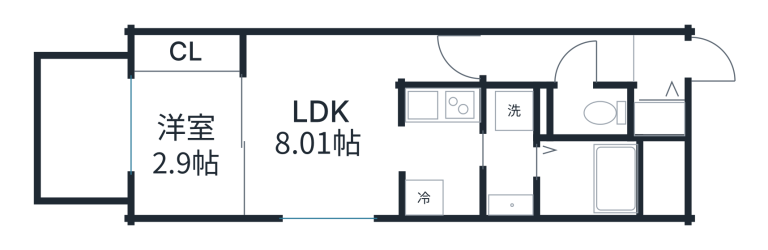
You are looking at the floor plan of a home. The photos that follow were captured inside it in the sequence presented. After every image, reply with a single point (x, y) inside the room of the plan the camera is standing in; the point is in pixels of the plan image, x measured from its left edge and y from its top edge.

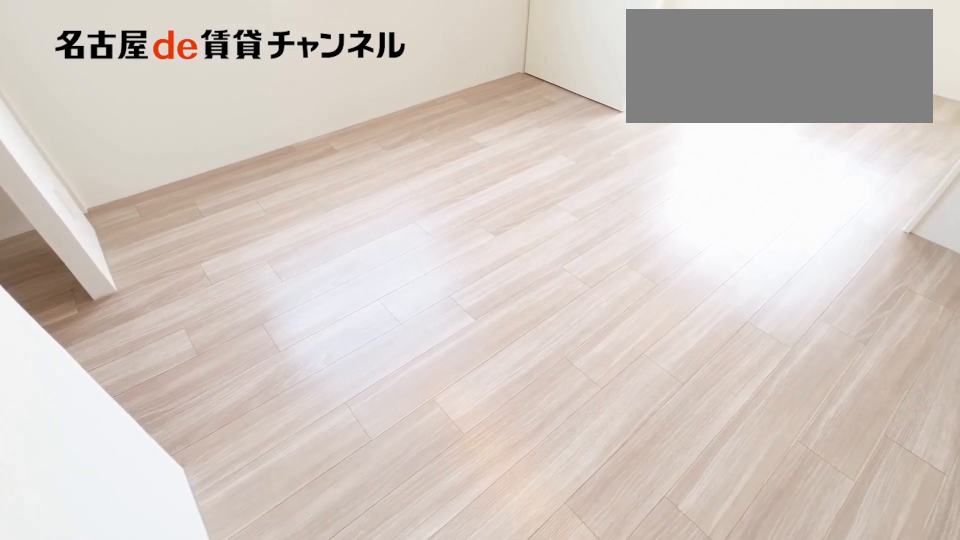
(334, 115)
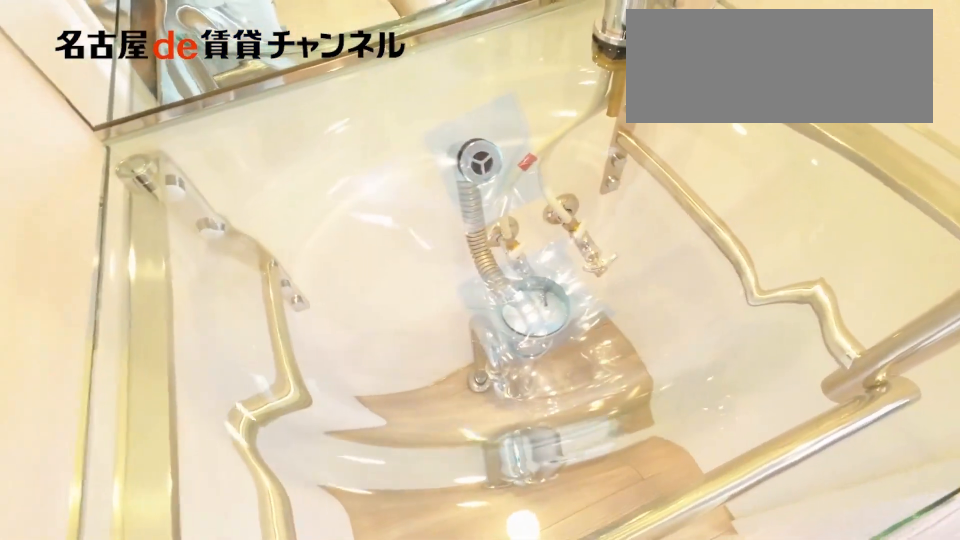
(511, 198)
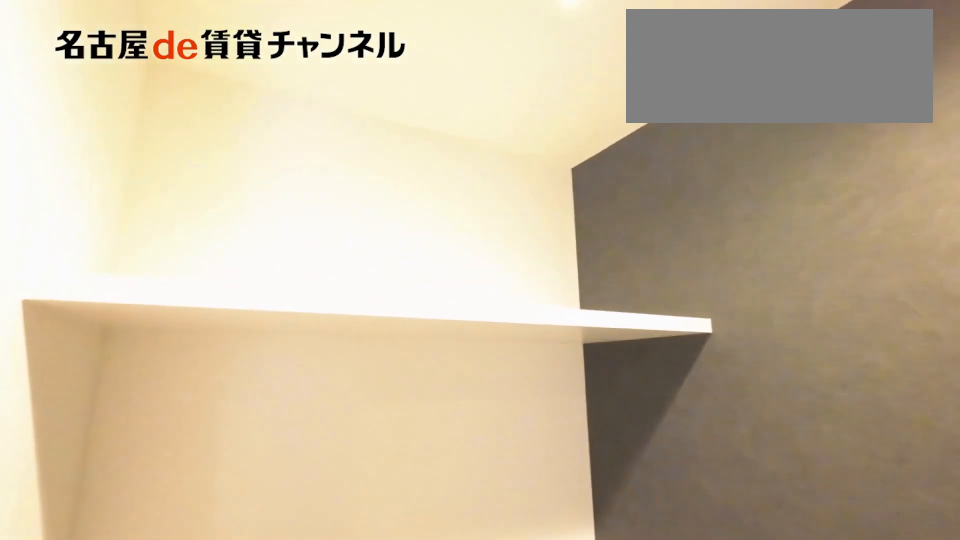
(585, 115)
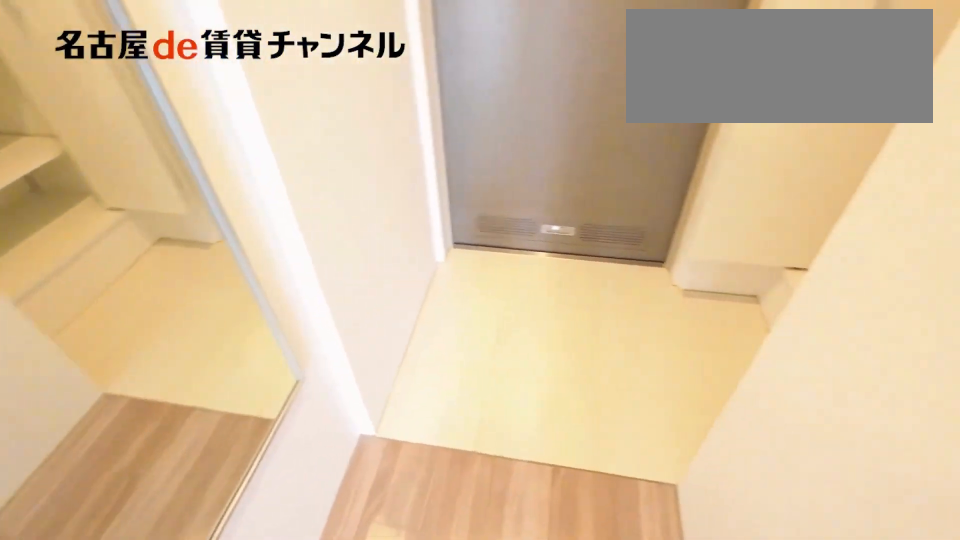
(661, 84)
